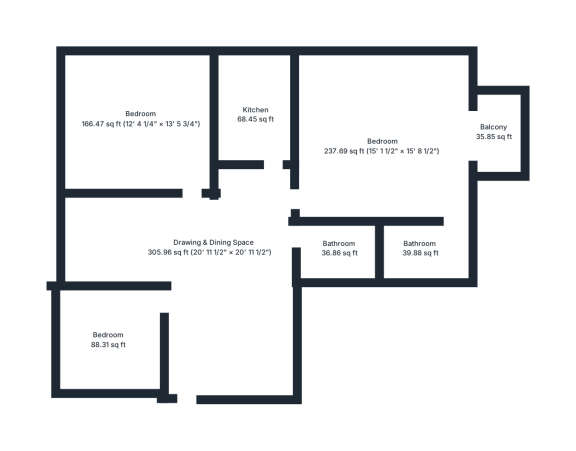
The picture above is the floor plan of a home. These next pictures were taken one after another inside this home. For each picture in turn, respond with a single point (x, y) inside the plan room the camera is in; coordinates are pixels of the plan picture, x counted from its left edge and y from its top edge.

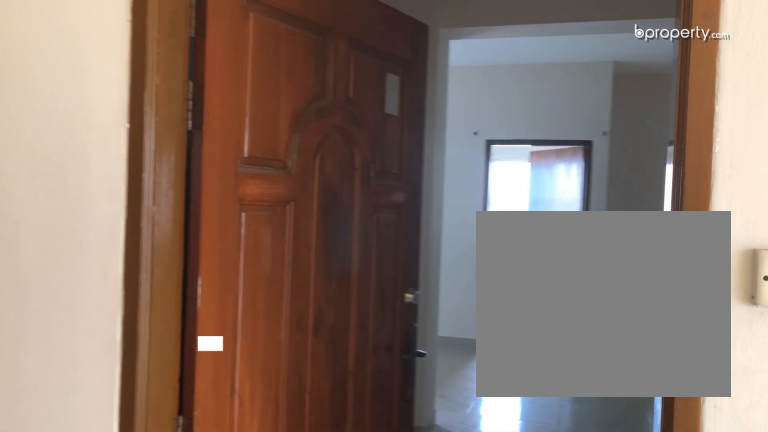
(211, 249)
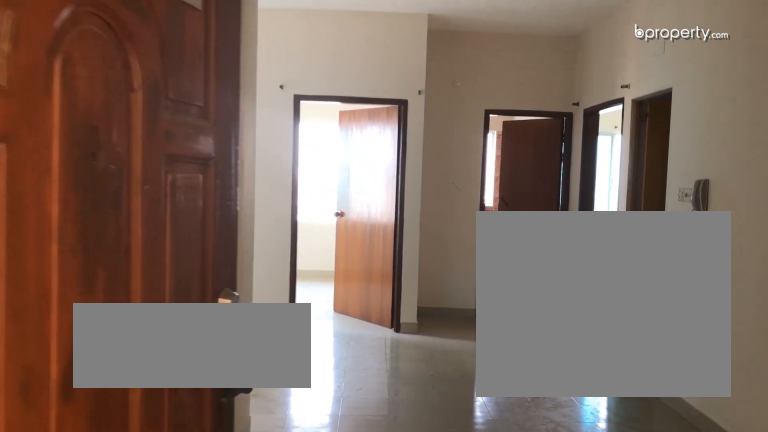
(211, 249)
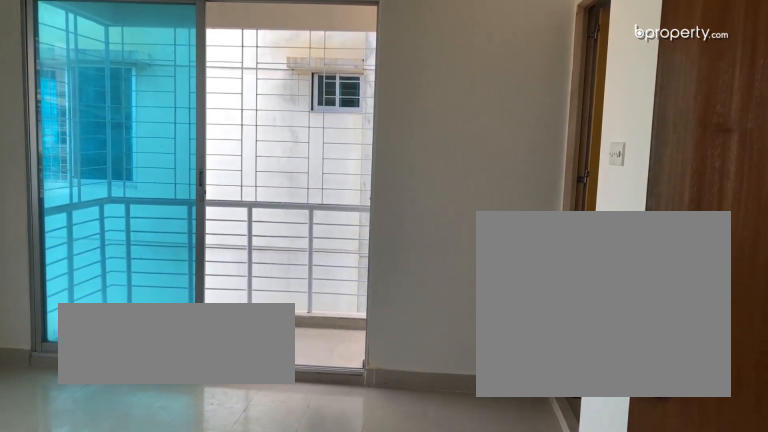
(381, 145)
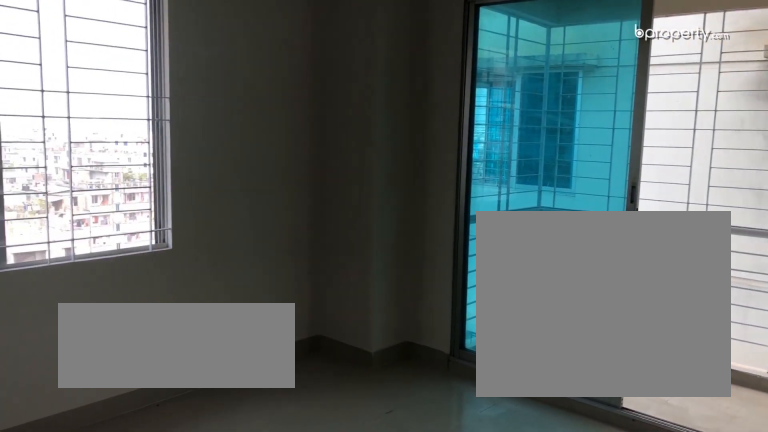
(381, 145)
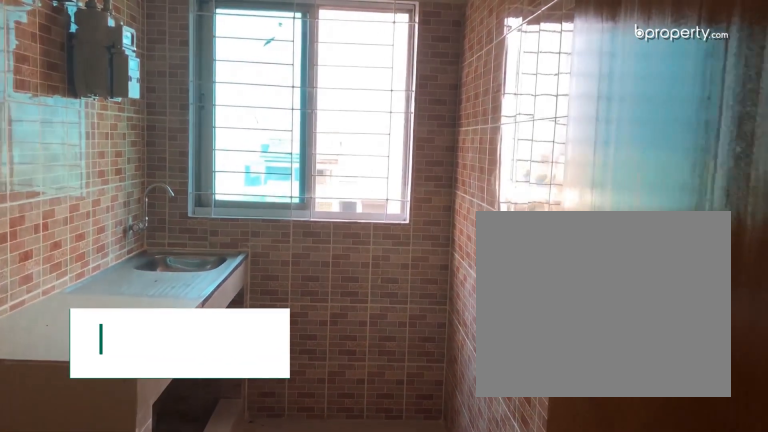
(253, 119)
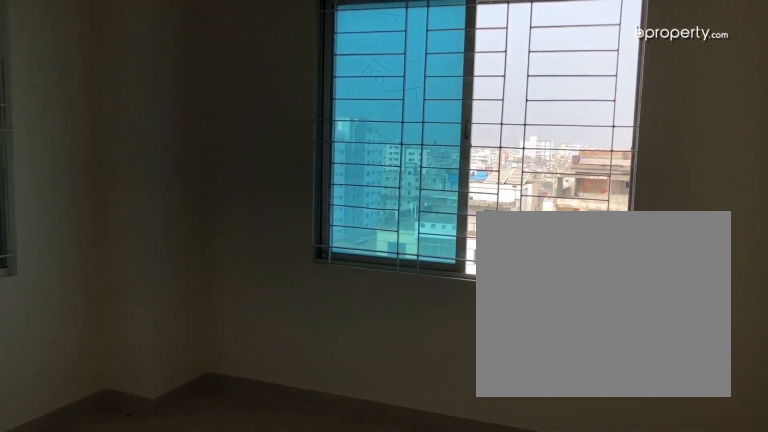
(142, 116)
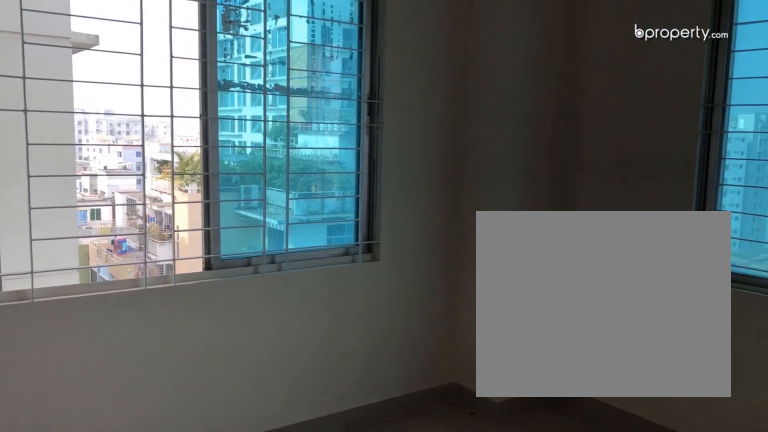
(142, 116)
